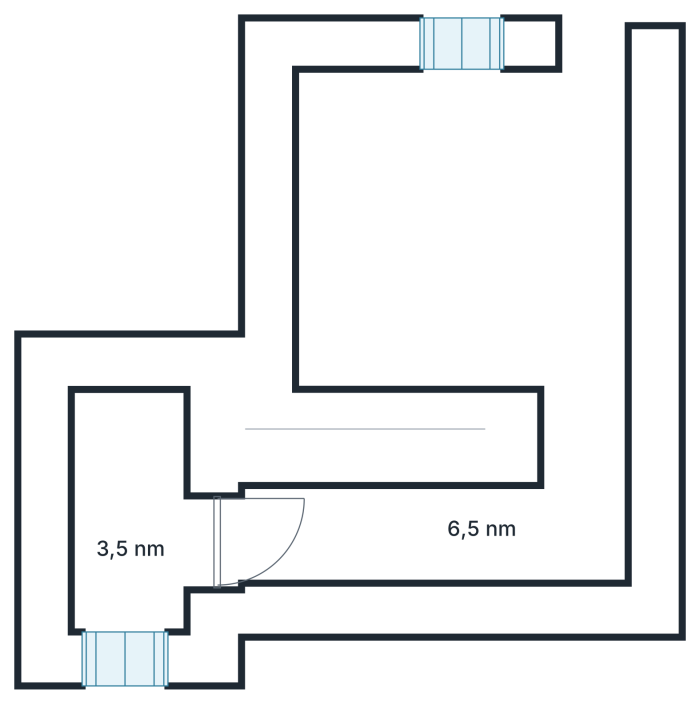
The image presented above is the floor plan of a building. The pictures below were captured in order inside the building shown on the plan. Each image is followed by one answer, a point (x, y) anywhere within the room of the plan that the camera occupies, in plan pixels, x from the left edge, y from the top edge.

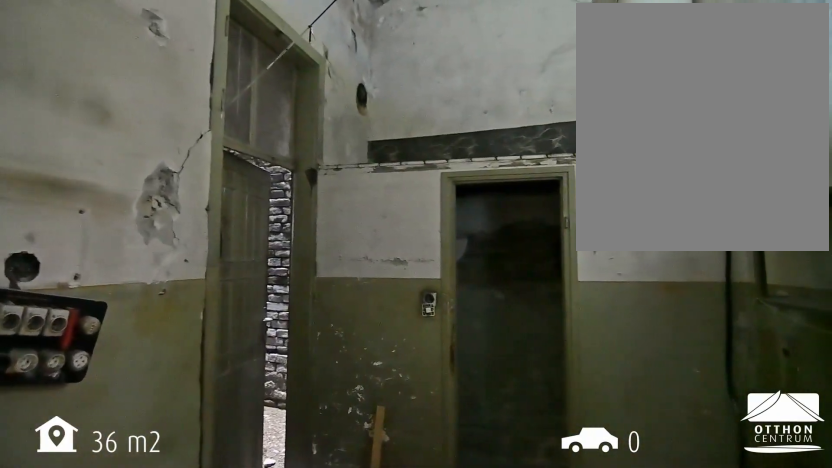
(435, 532)
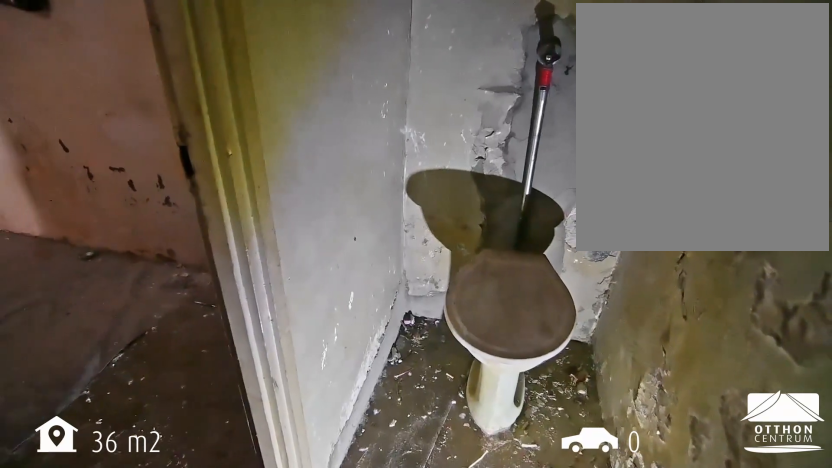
(130, 514)
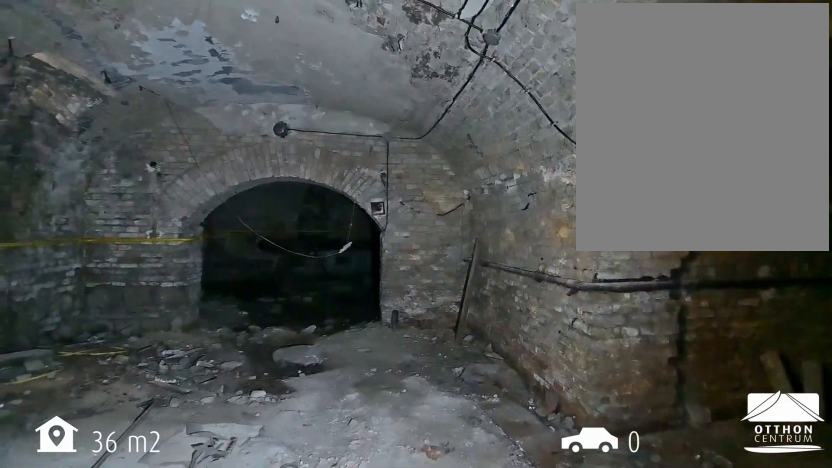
(467, 218)
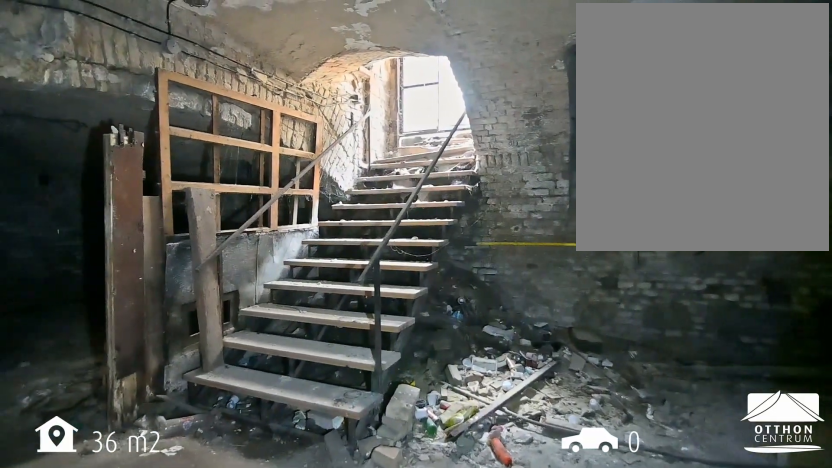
(467, 218)
